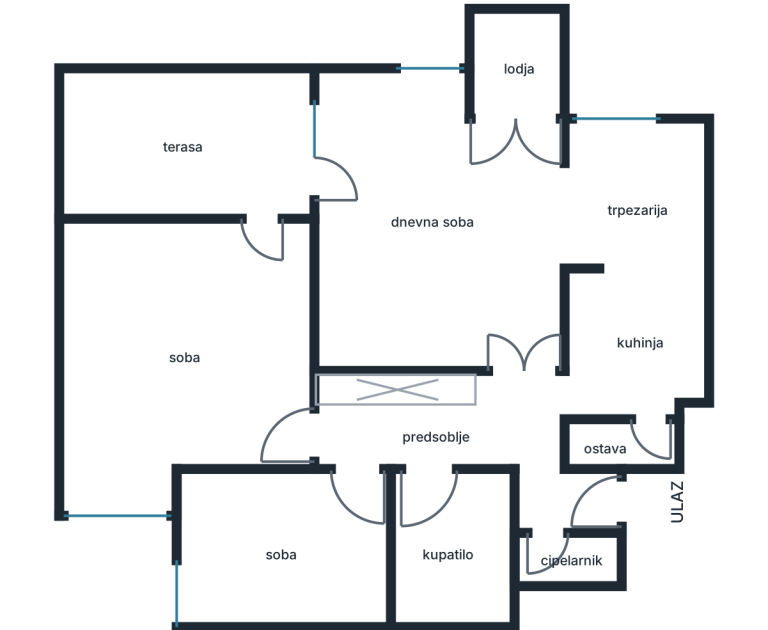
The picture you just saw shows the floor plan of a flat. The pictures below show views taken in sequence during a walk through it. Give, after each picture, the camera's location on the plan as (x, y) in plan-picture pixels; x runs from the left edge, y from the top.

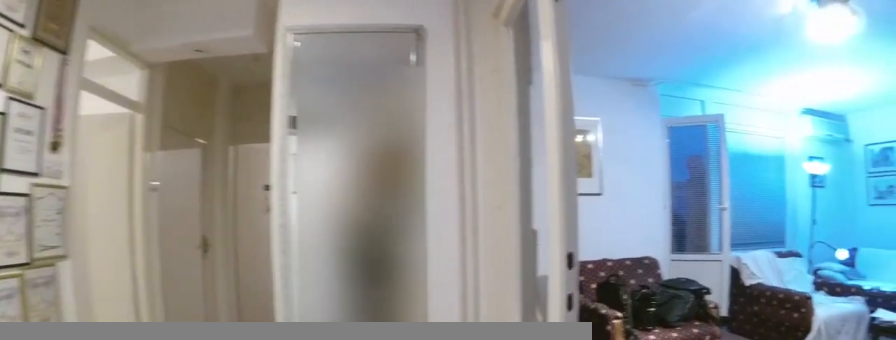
(547, 399)
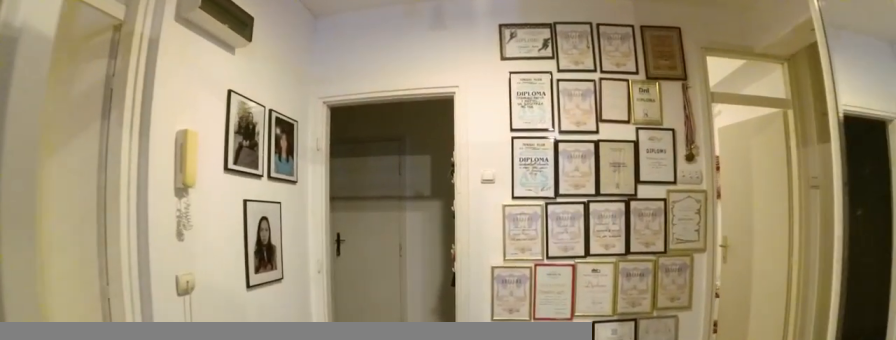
(527, 340)
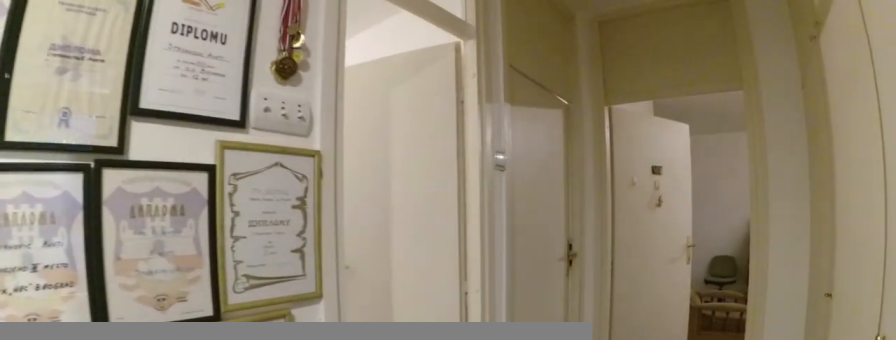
(530, 417)
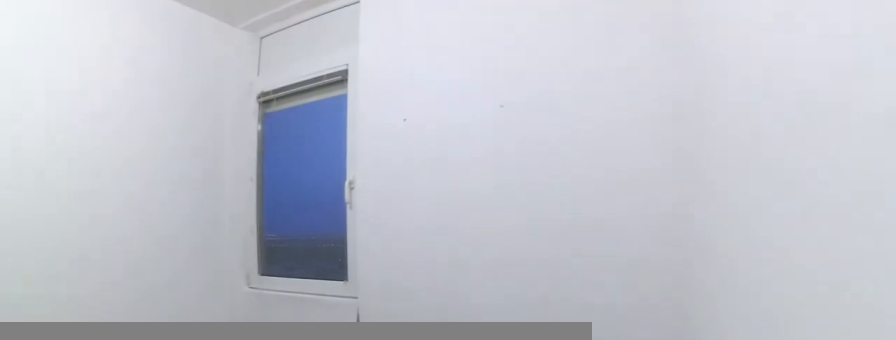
(332, 482)
